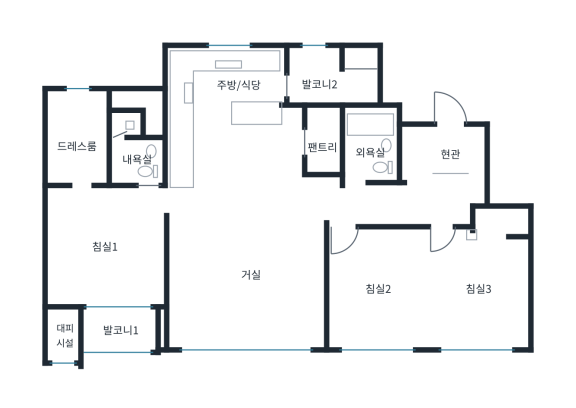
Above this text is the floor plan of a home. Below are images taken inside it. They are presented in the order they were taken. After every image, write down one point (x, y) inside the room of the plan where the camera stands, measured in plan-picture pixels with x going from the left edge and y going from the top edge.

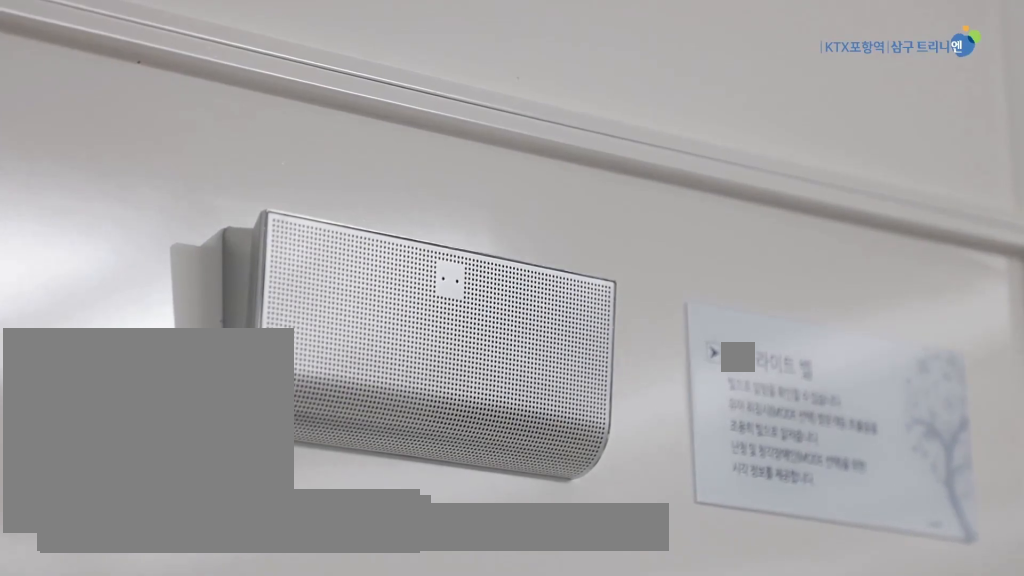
(247, 284)
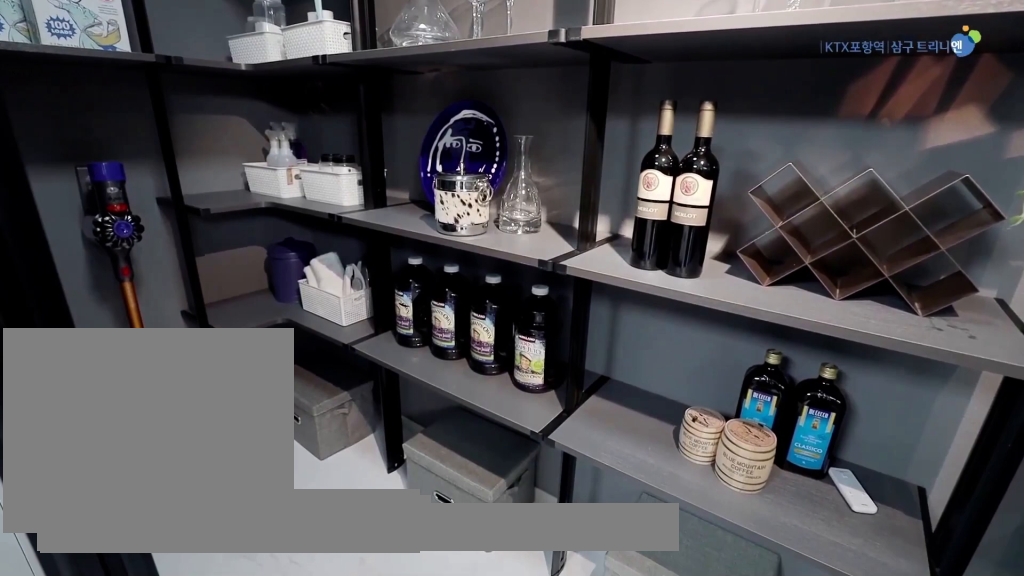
(323, 145)
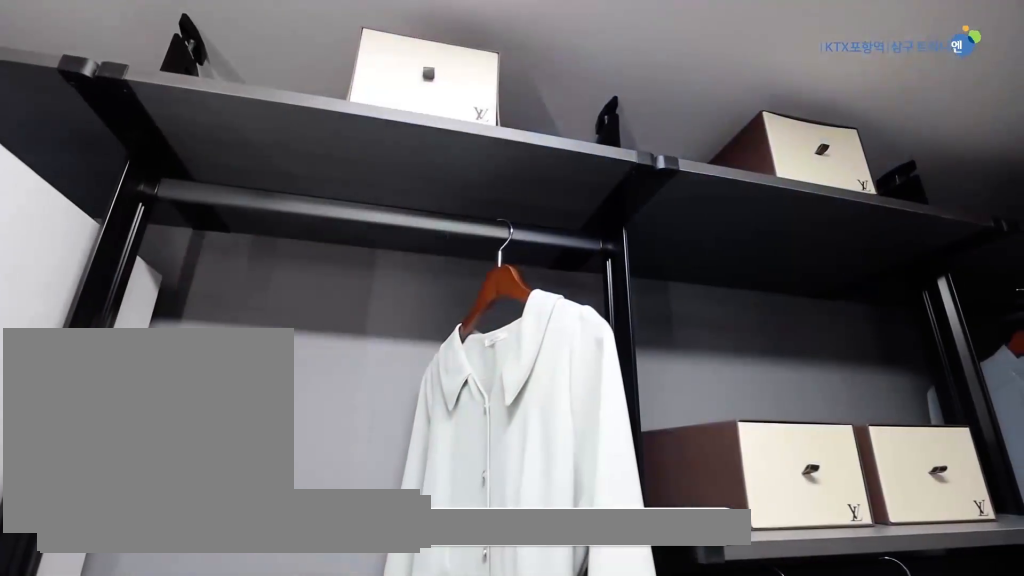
(75, 139)
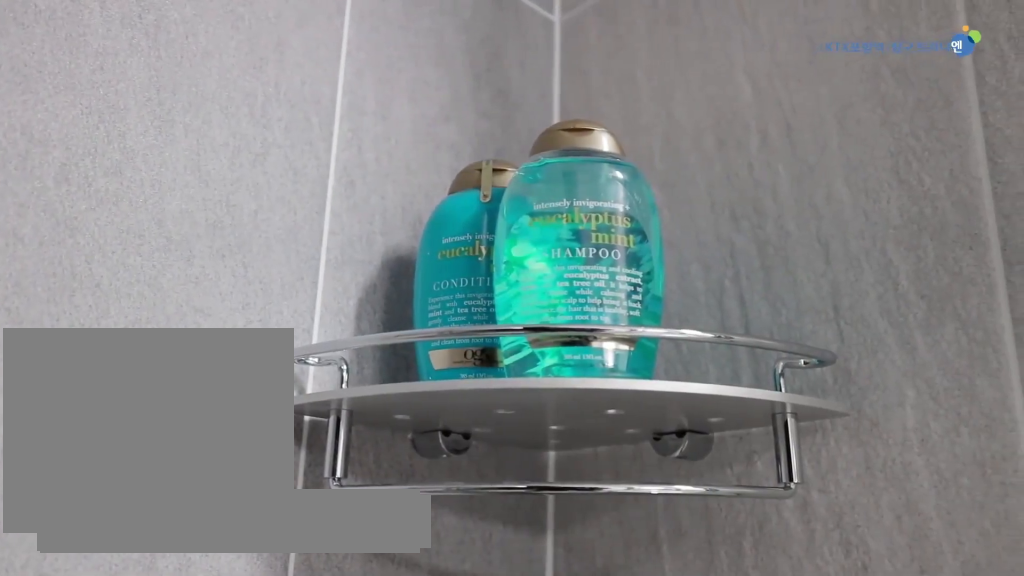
(132, 148)
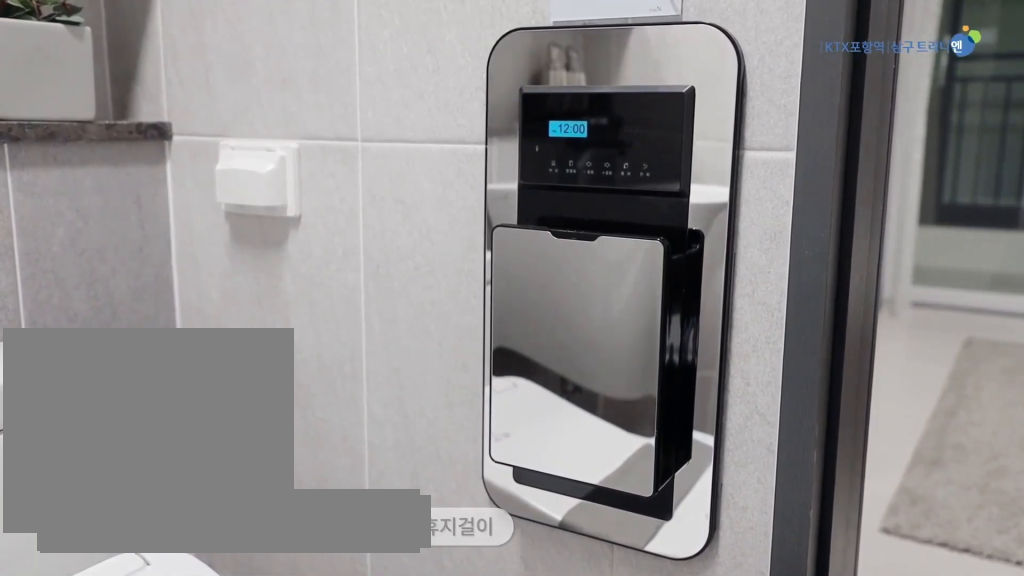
(132, 148)
